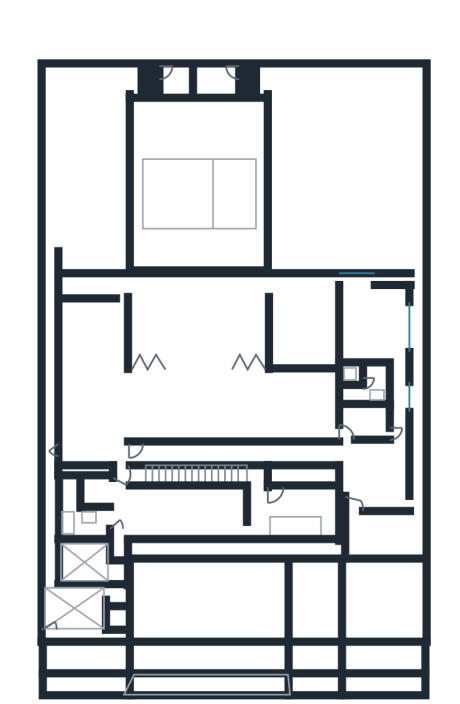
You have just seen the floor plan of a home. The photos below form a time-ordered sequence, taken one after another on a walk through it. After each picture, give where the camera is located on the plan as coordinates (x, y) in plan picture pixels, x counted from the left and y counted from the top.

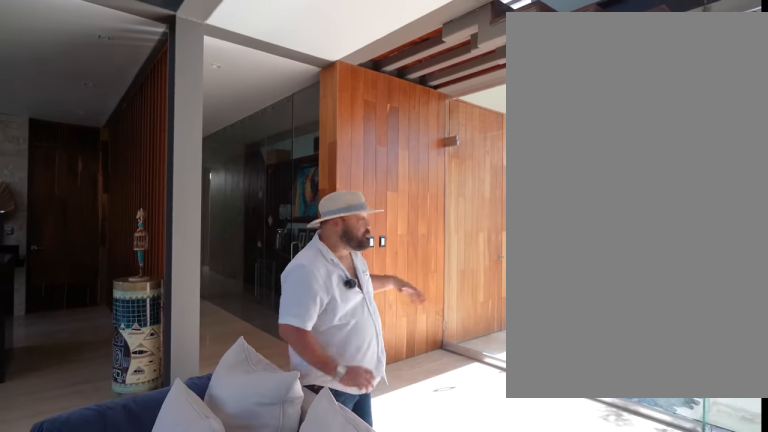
(228, 443)
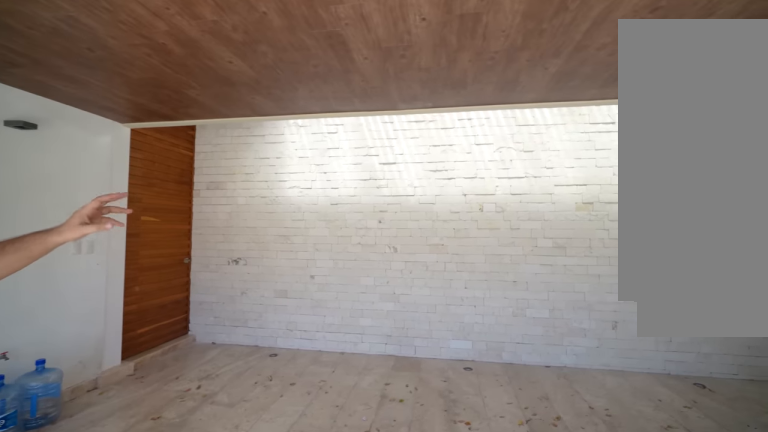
(173, 583)
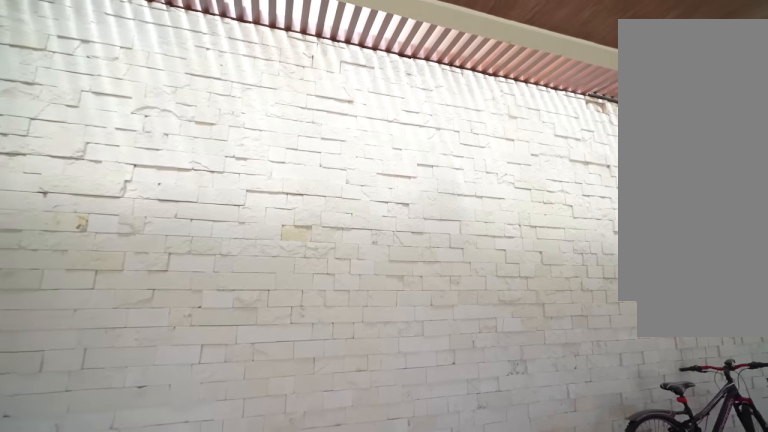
(183, 599)
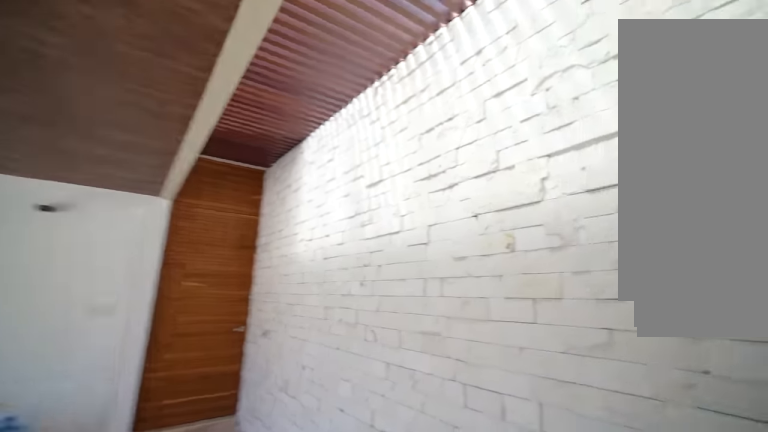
(215, 549)
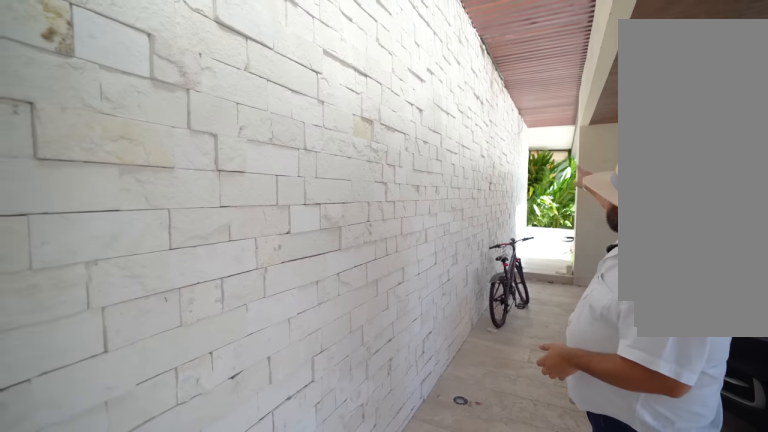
(172, 561)
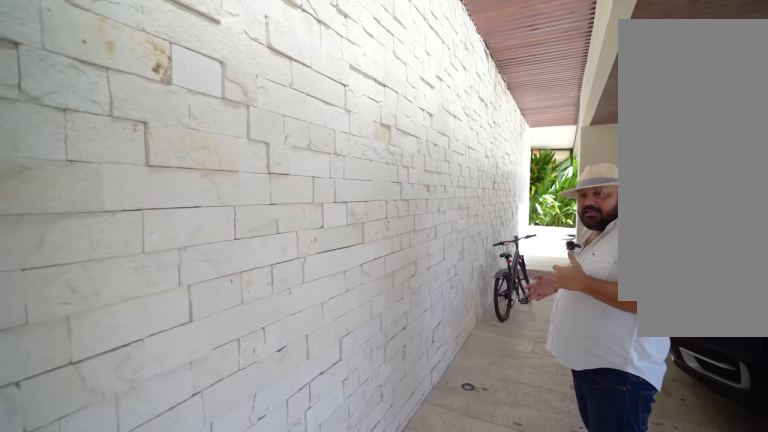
(171, 561)
